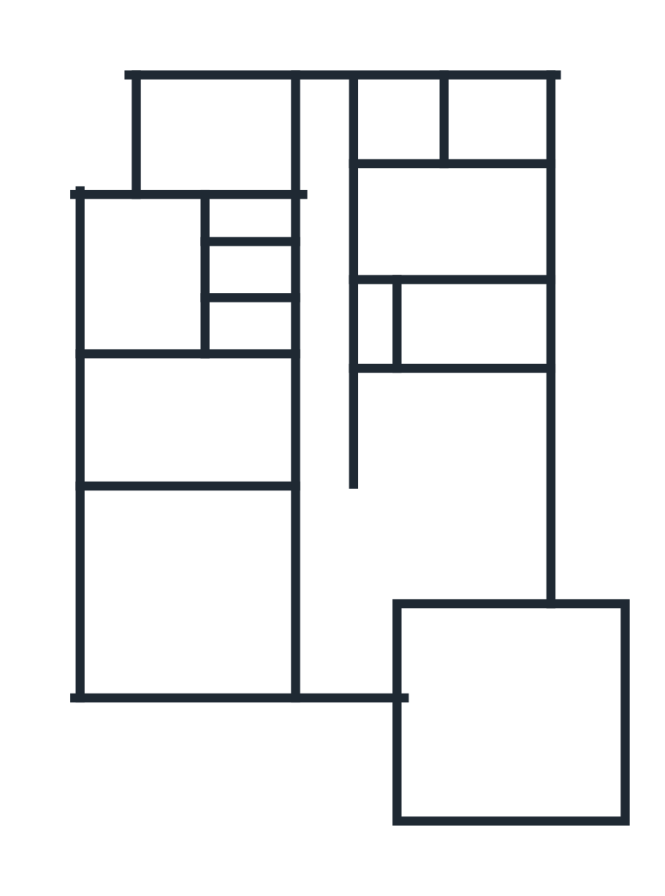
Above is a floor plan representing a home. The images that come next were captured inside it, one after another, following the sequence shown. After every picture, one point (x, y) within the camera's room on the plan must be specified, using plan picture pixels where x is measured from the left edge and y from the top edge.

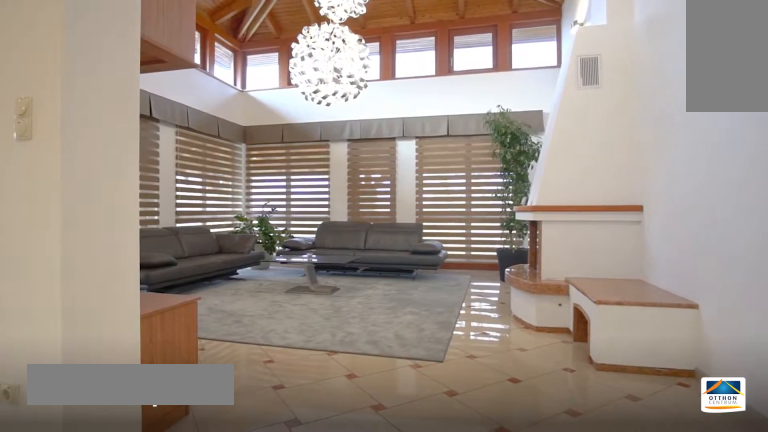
(194, 599)
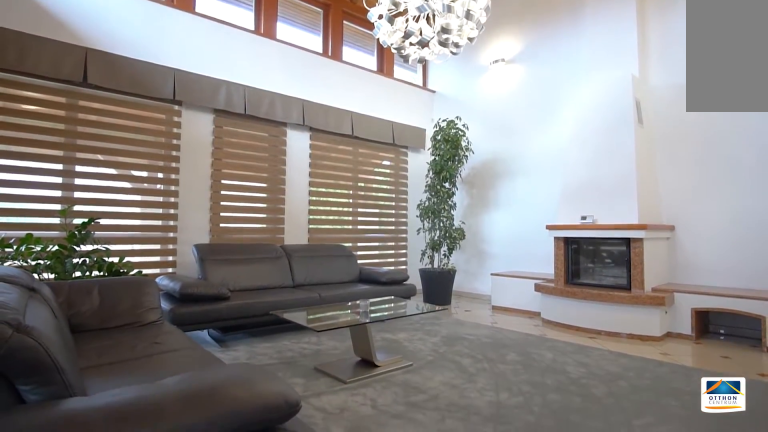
(195, 593)
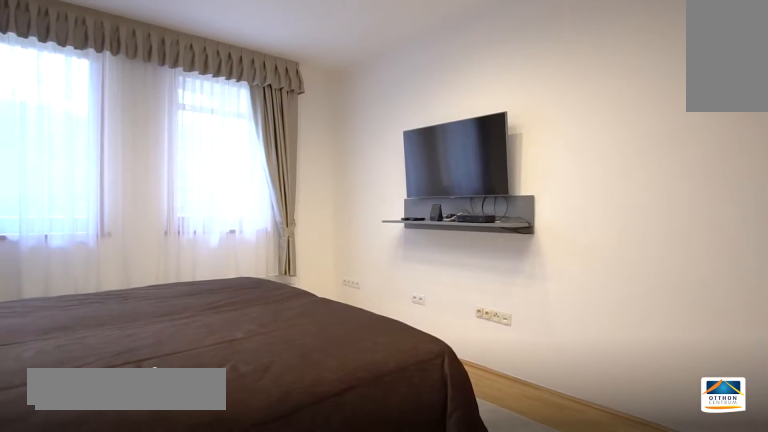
(190, 422)
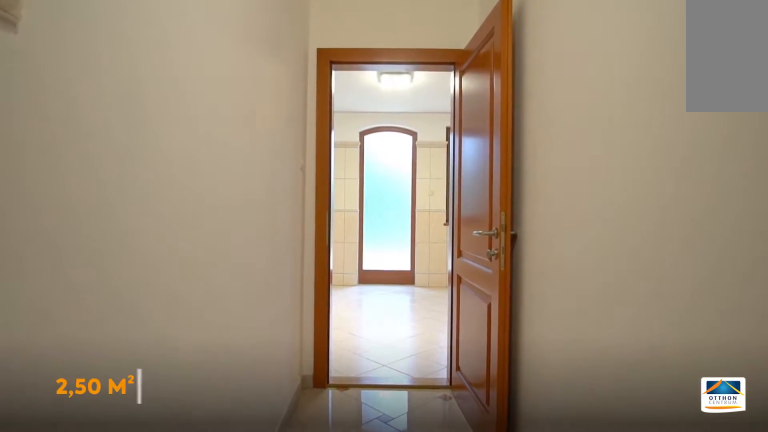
(256, 275)
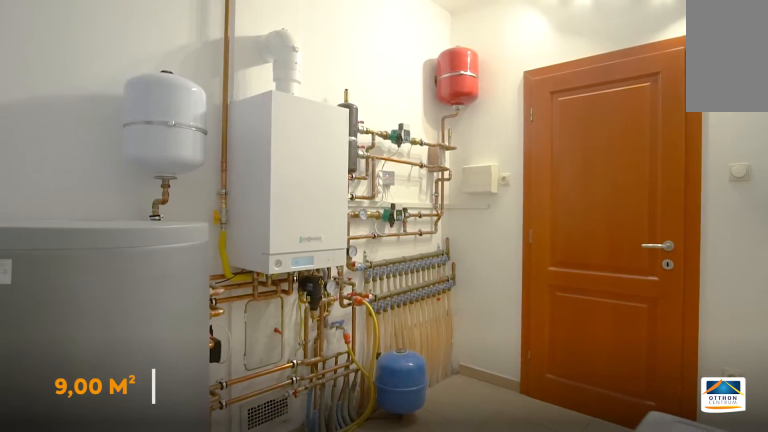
(469, 328)
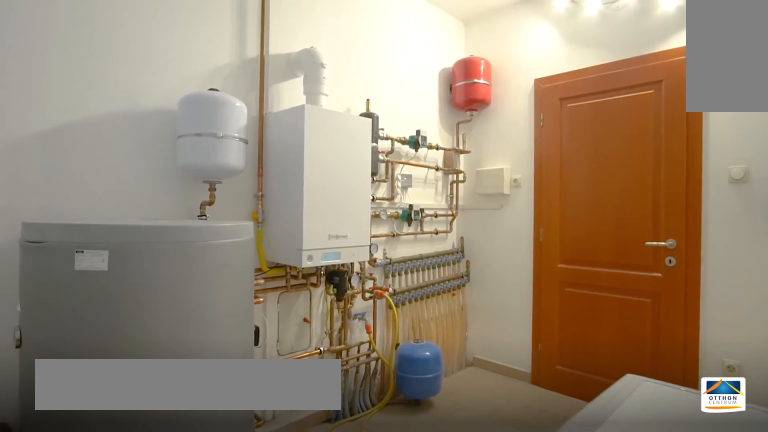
(469, 329)
